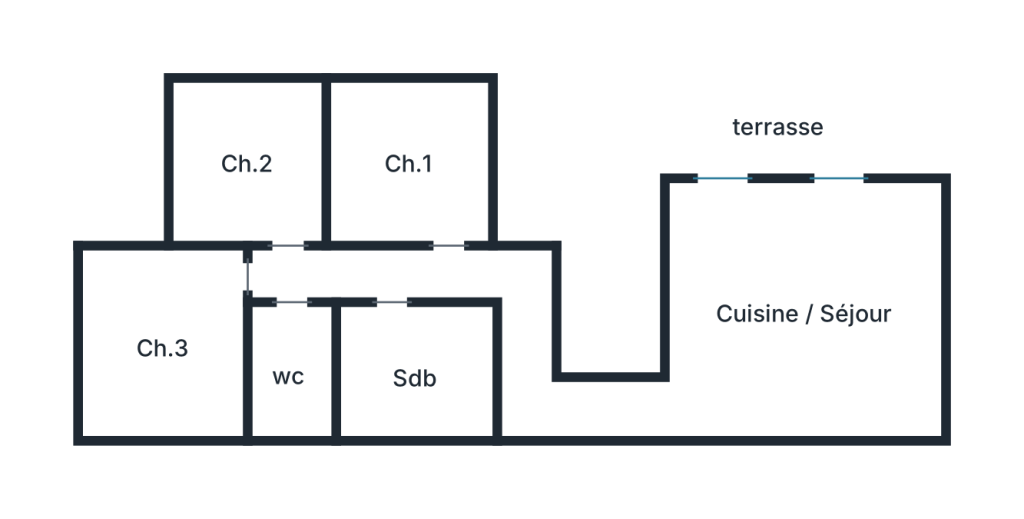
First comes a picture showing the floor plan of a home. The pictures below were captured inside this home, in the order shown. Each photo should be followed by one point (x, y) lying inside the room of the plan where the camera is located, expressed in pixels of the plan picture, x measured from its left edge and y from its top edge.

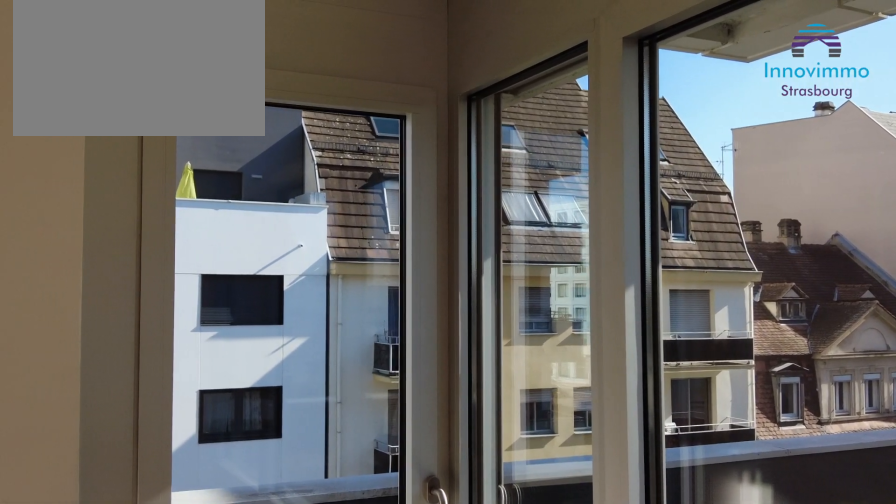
(260, 176)
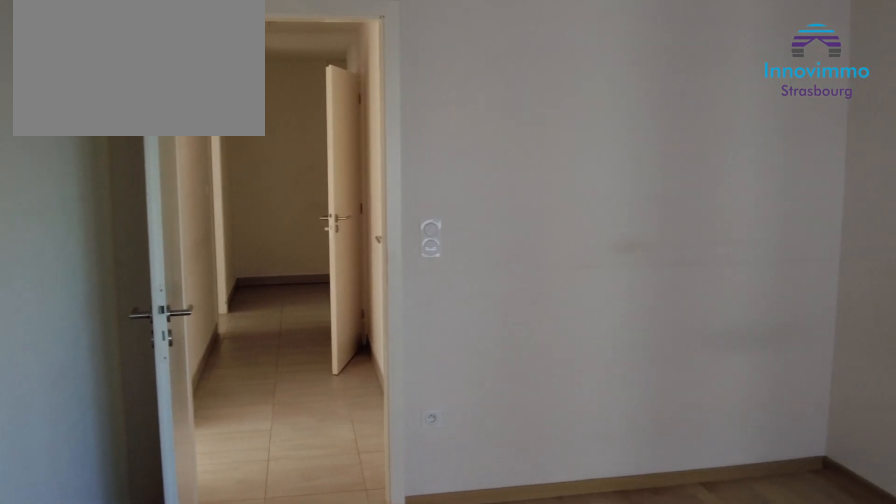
(173, 348)
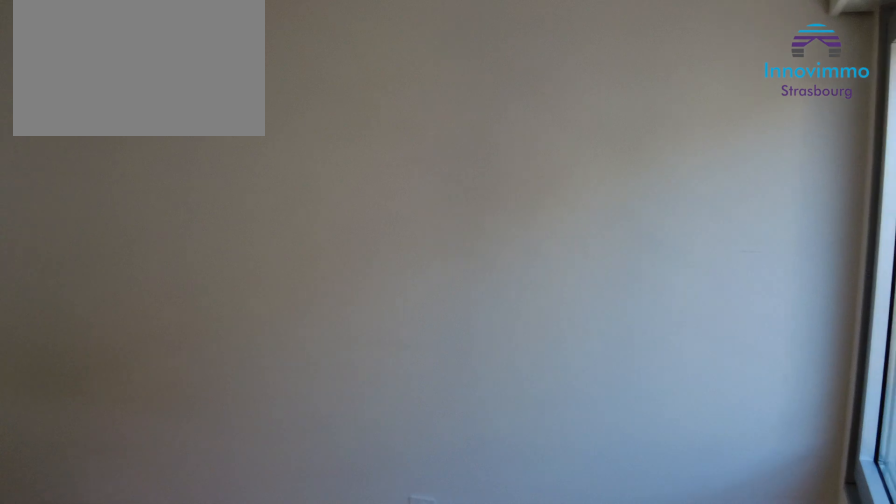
(173, 348)
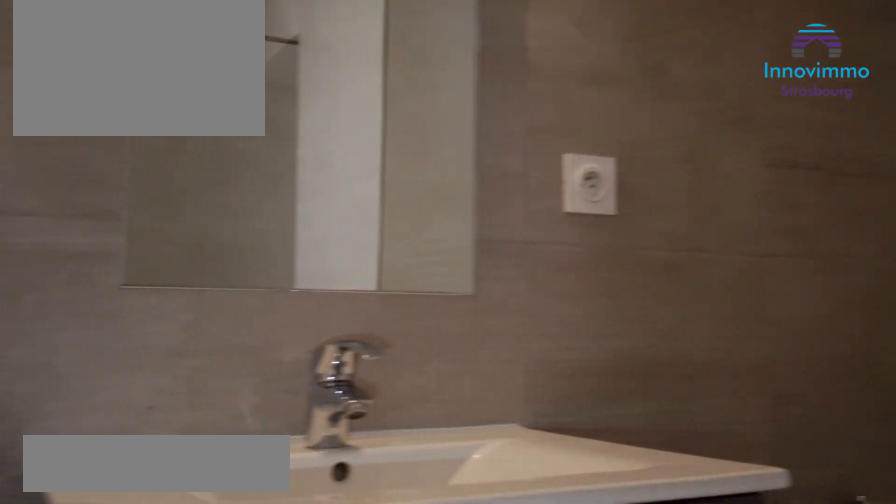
(427, 373)
